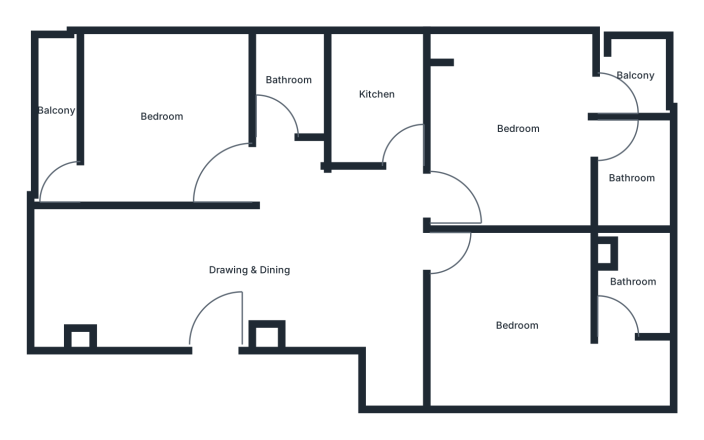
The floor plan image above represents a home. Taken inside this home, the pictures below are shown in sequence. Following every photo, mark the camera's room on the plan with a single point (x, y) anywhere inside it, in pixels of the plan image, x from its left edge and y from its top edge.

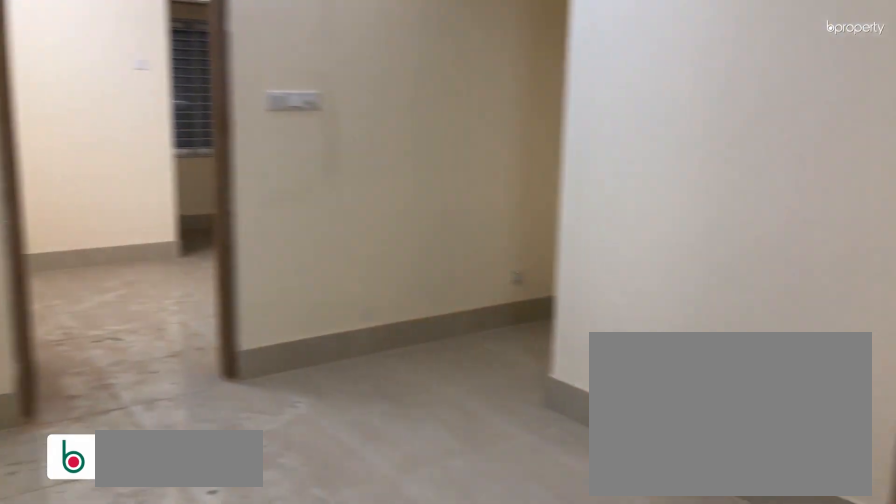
(334, 263)
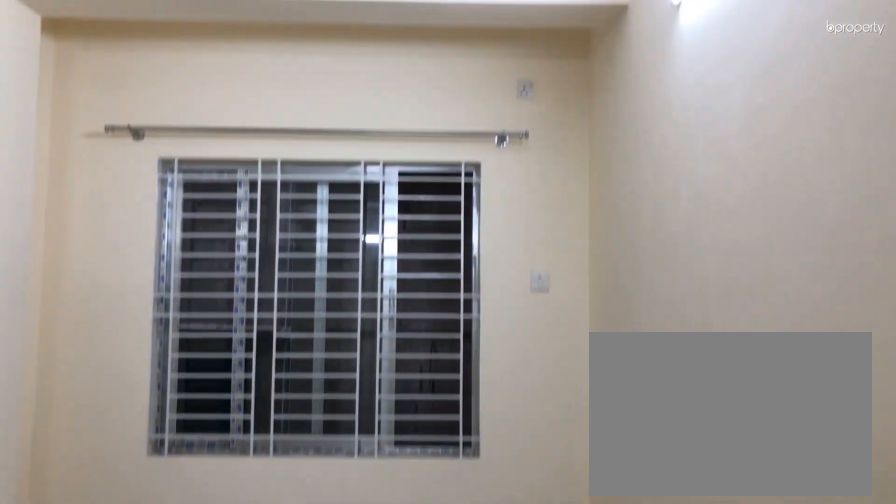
(98, 270)
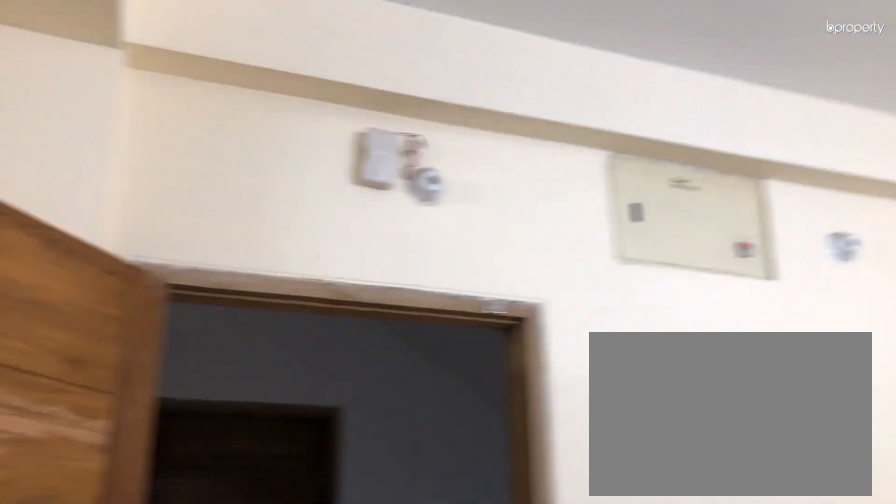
(98, 270)
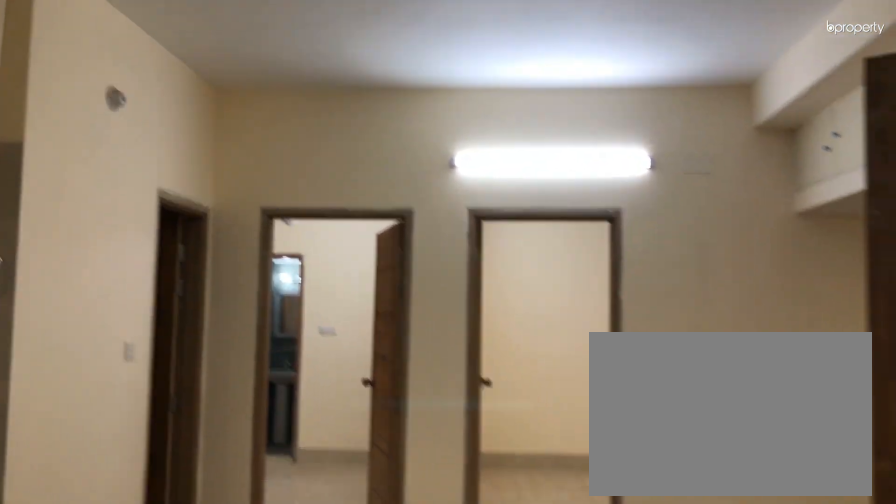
(332, 268)
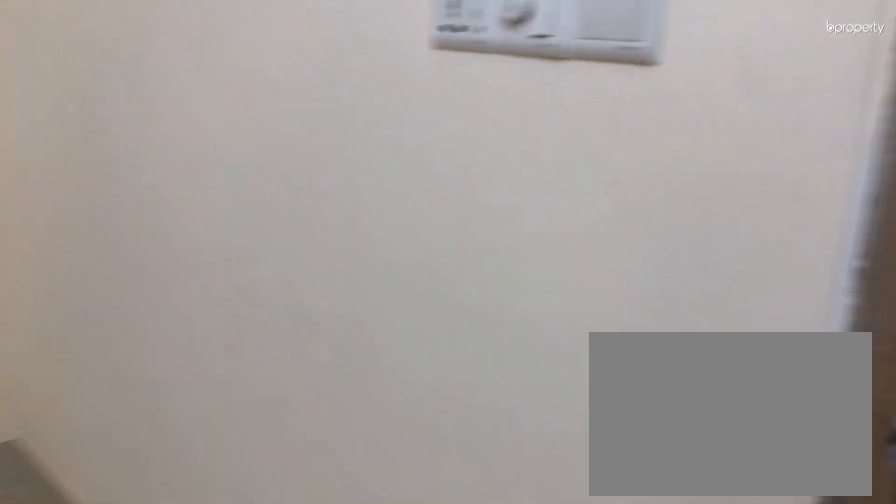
(164, 116)
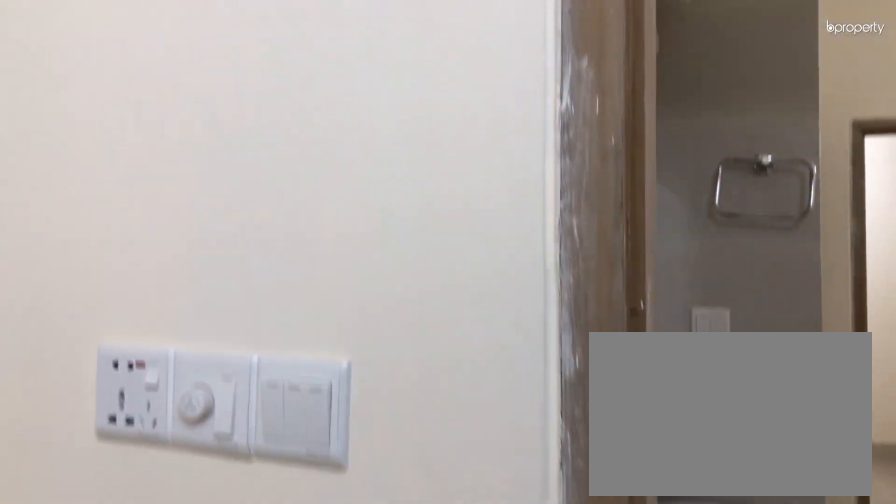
(164, 116)
